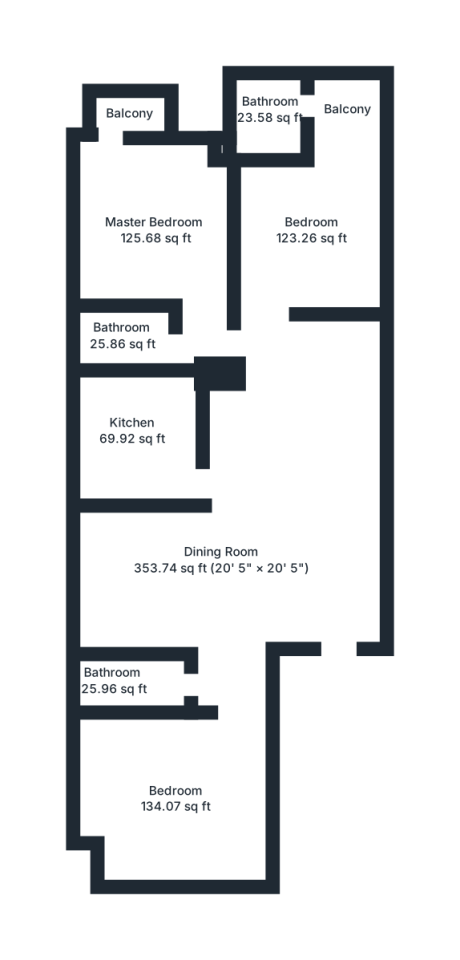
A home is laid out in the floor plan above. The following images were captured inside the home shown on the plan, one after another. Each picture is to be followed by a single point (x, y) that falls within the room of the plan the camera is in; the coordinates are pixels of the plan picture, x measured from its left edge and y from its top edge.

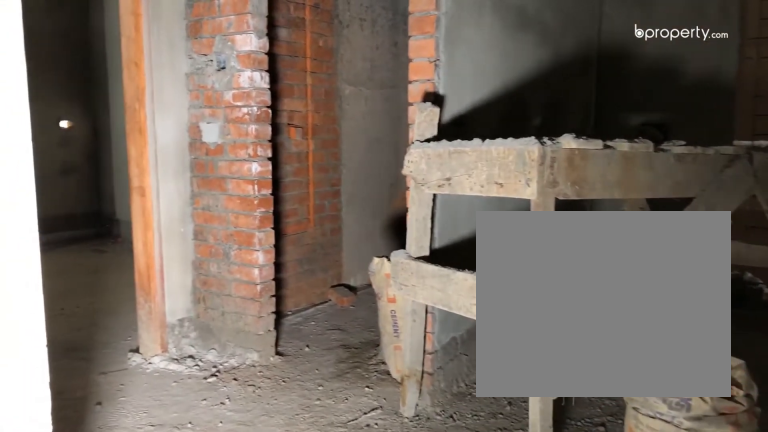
(247, 567)
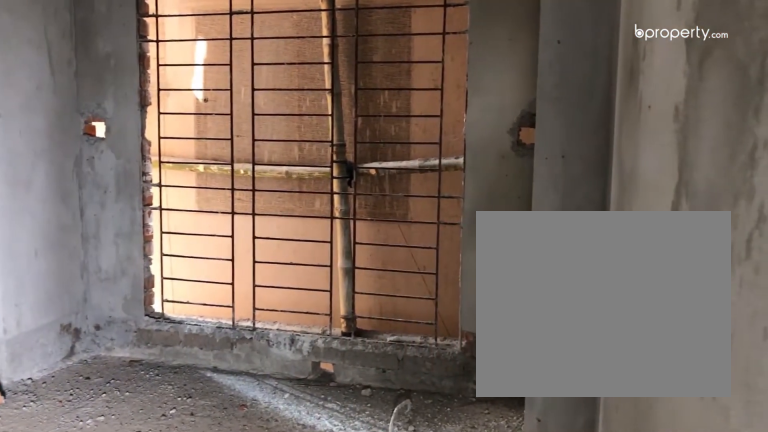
(177, 798)
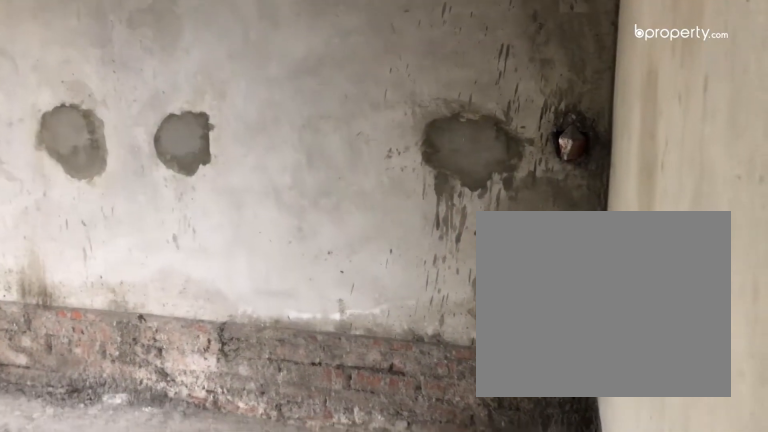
(311, 231)
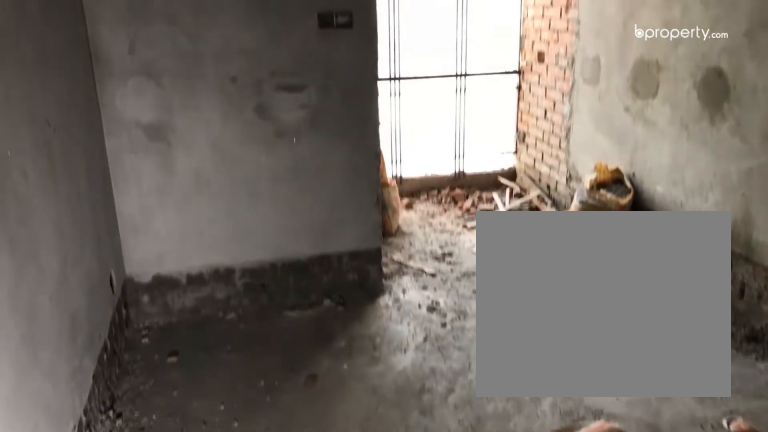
(311, 231)
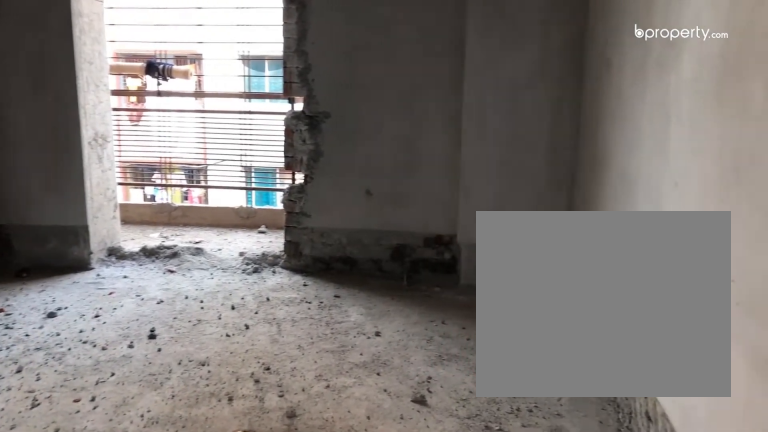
(151, 235)
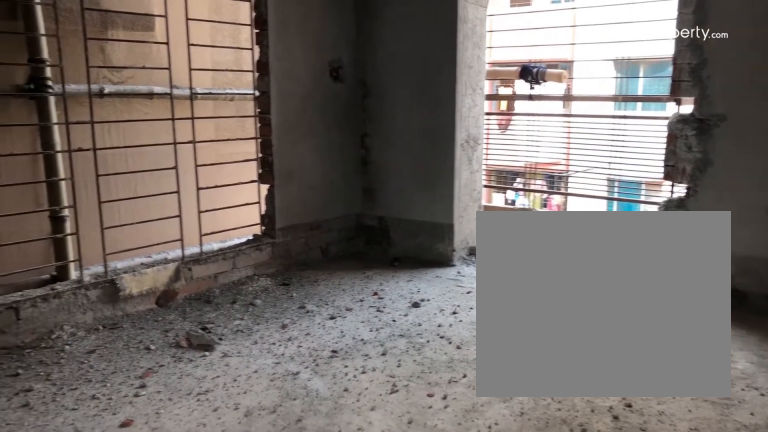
(151, 235)
